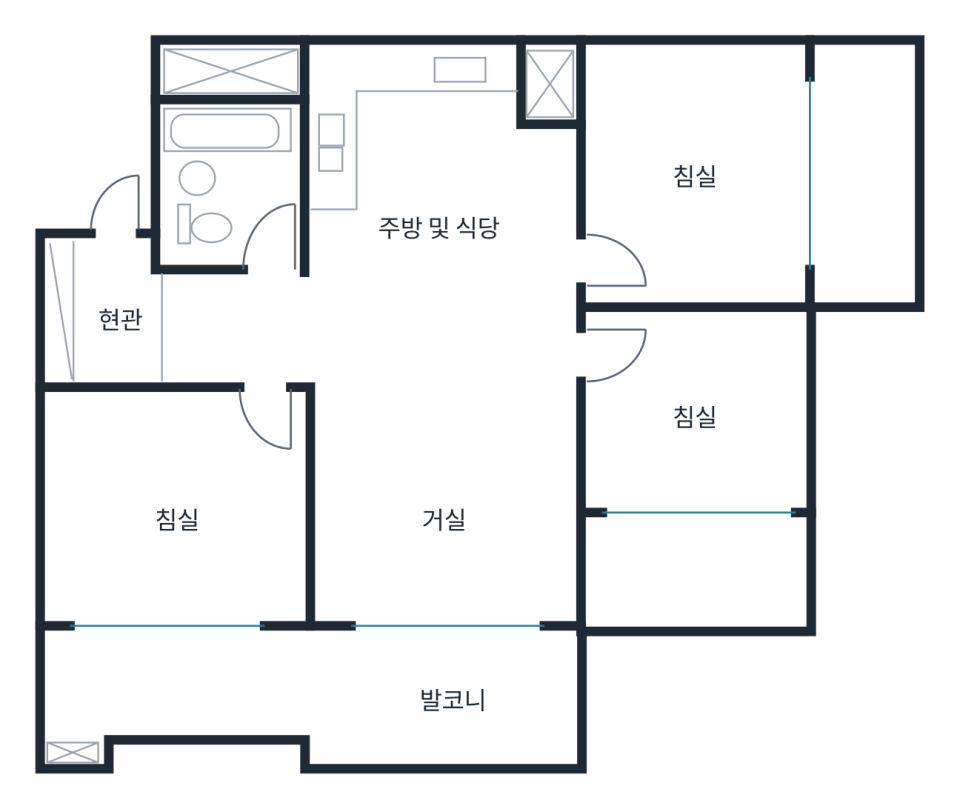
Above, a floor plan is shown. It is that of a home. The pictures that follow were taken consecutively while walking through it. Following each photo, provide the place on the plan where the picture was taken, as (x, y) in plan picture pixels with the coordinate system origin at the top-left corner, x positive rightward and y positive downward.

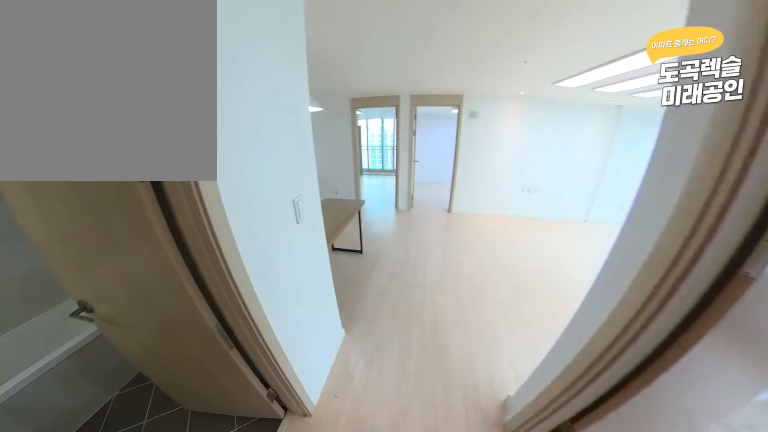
(261, 283)
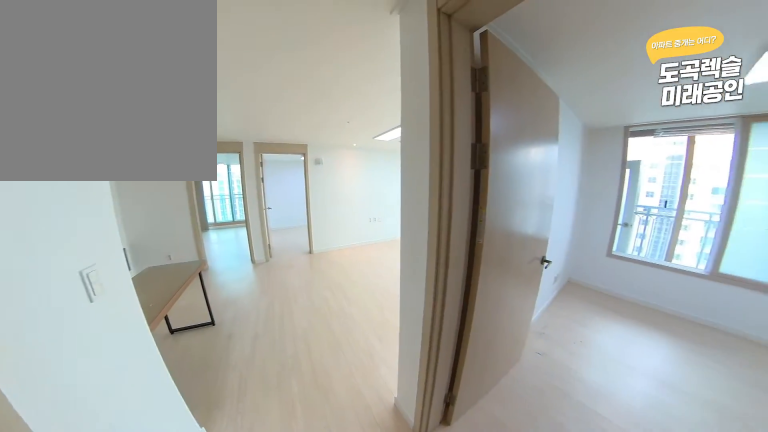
(261, 334)
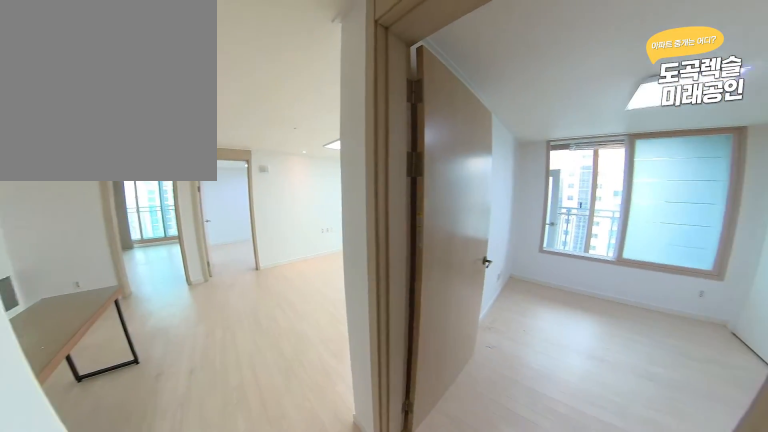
(261, 345)
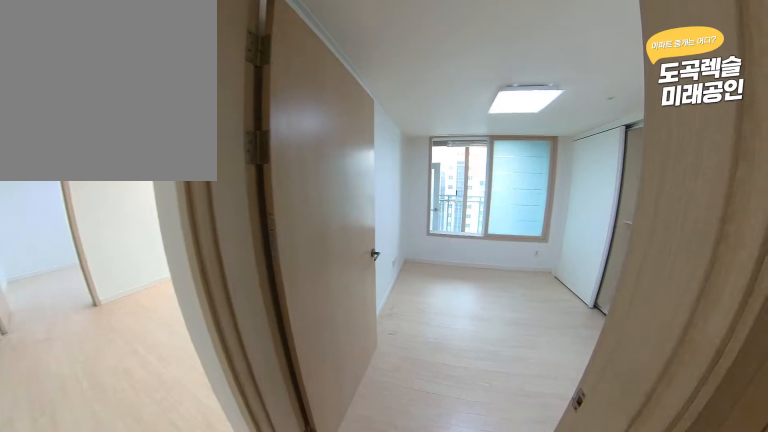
(262, 372)
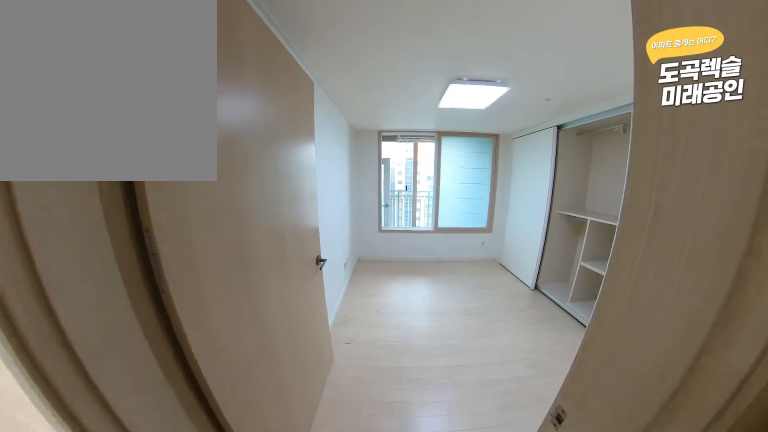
(263, 385)
